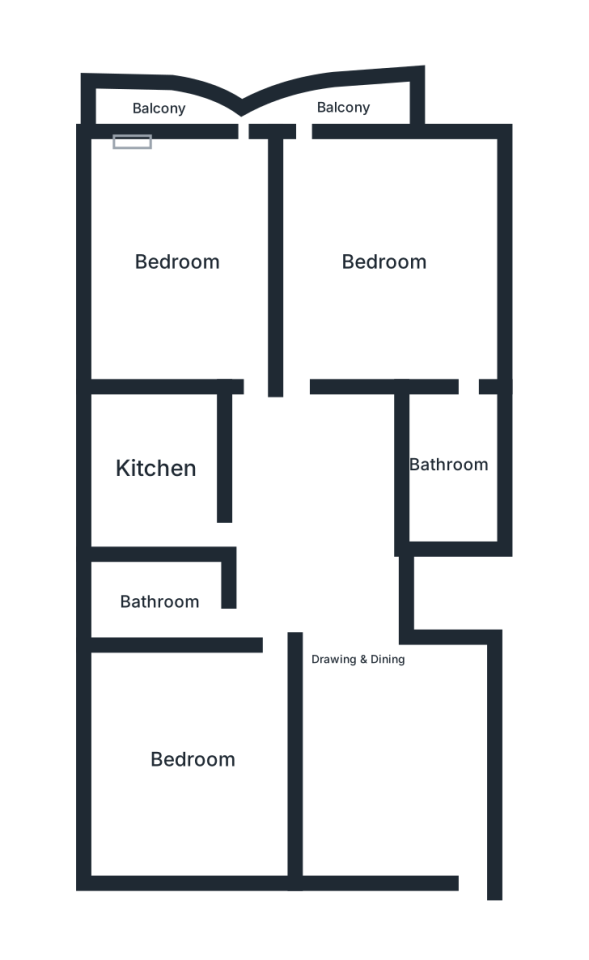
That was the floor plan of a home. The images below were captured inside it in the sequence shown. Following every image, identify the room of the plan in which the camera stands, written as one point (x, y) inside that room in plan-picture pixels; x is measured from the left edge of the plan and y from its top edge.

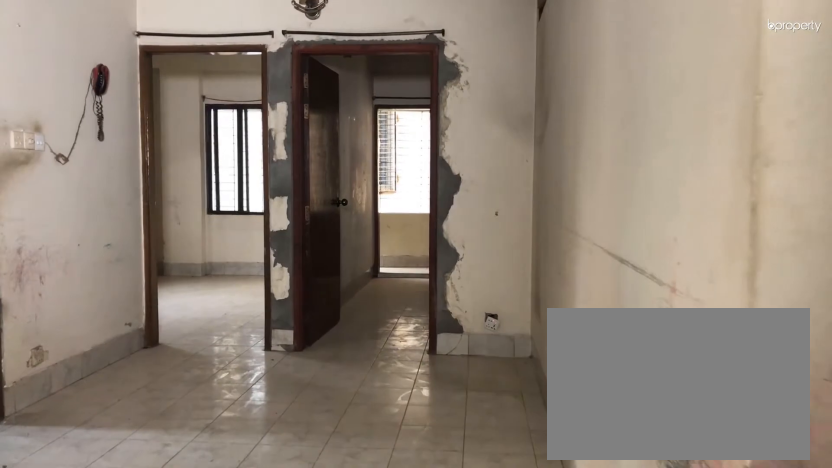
(361, 659)
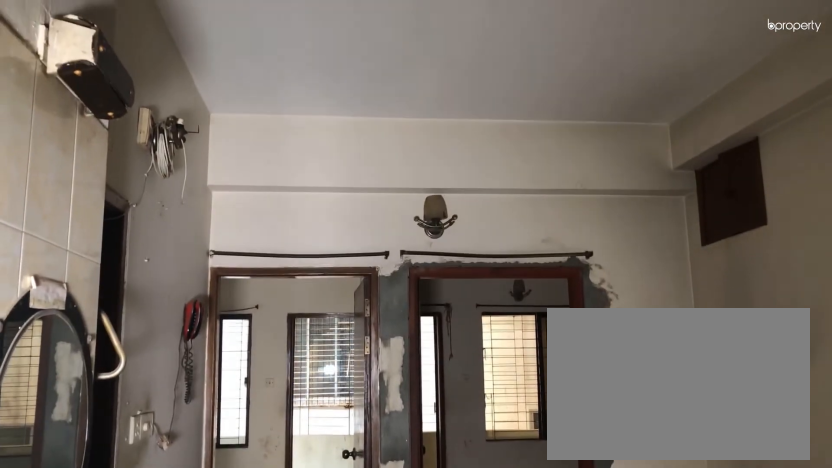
(361, 659)
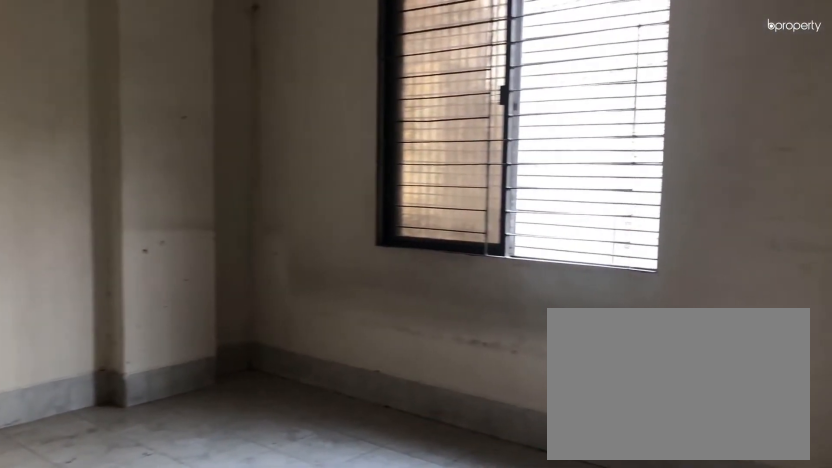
(193, 760)
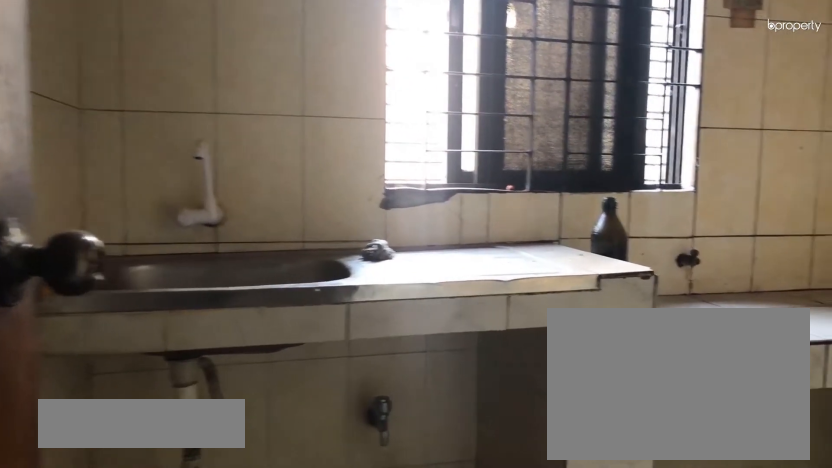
(156, 466)
